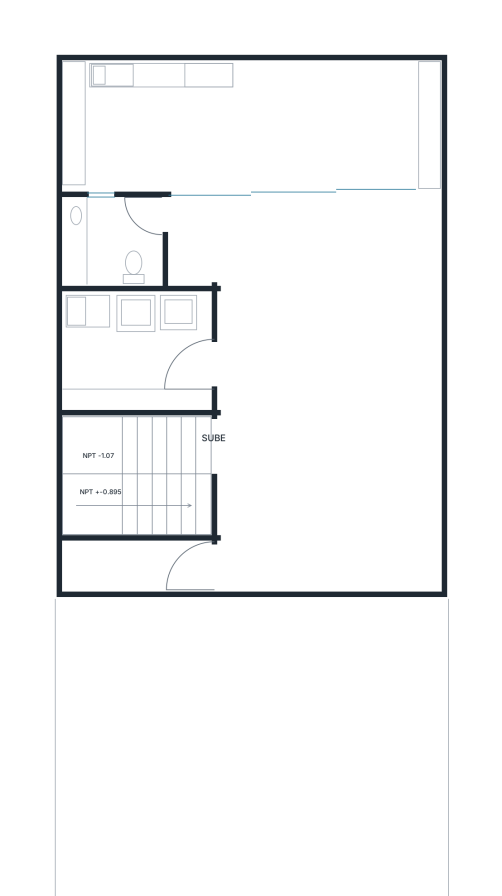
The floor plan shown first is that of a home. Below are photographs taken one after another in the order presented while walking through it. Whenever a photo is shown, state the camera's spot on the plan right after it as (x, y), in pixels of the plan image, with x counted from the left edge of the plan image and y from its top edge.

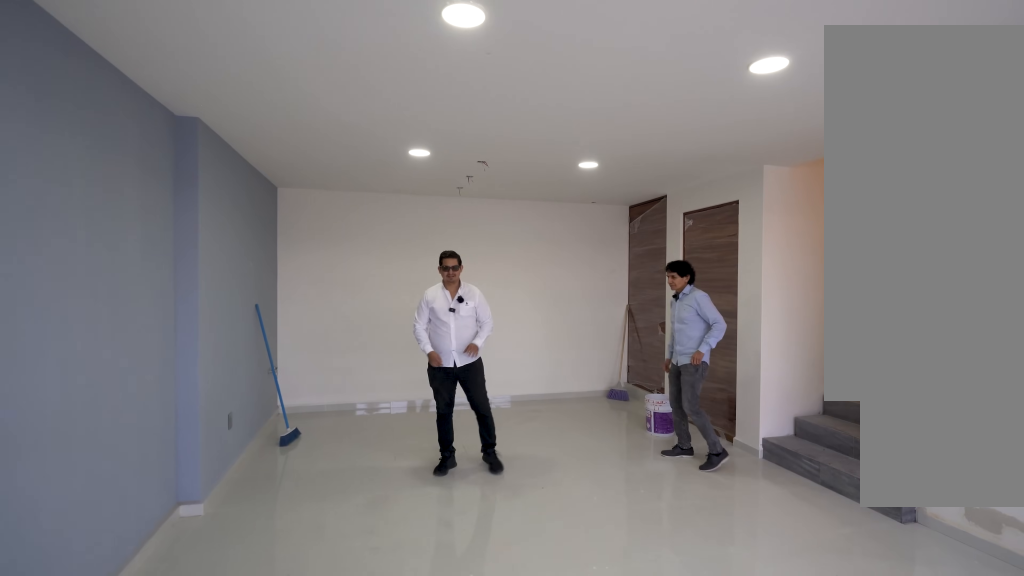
(386, 223)
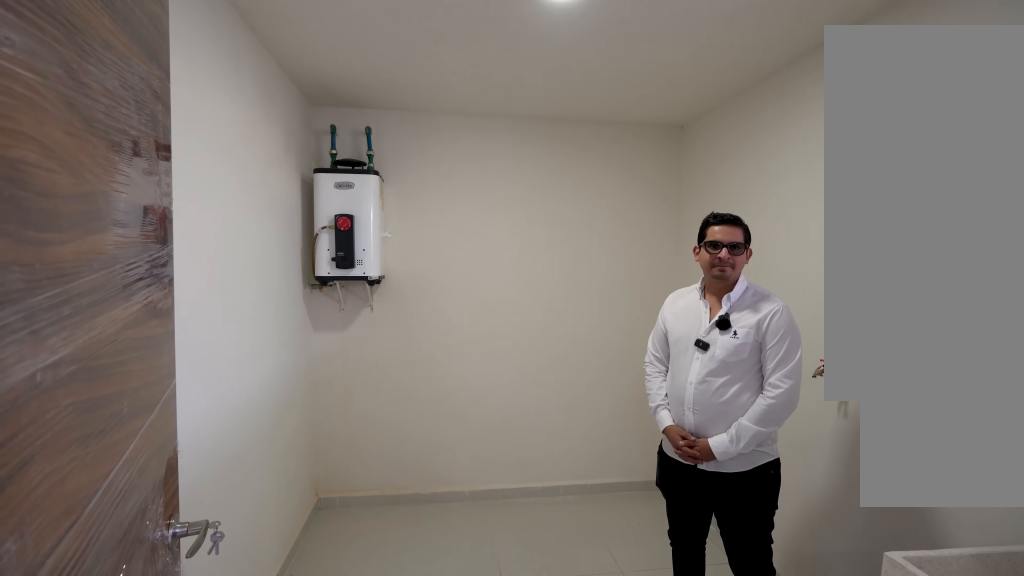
(99, 368)
